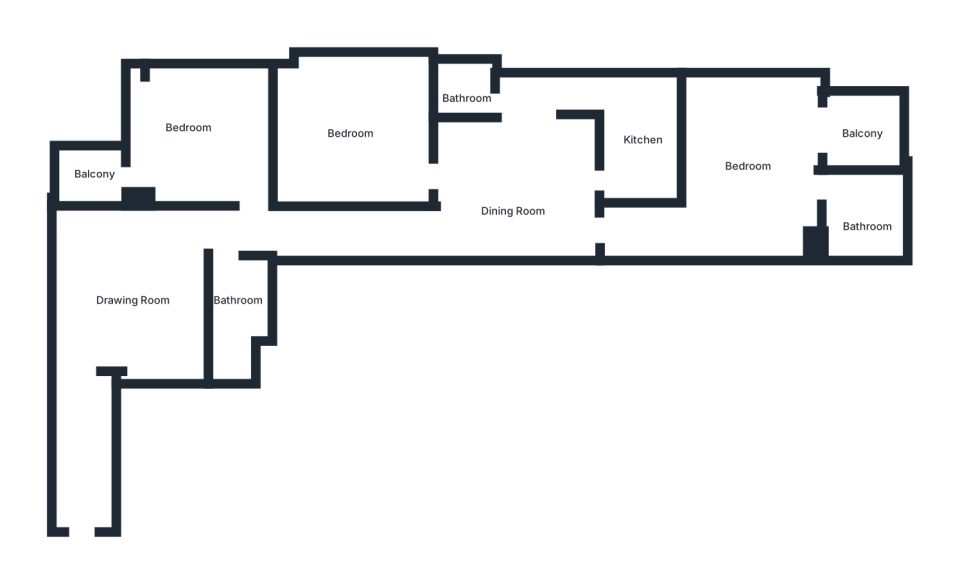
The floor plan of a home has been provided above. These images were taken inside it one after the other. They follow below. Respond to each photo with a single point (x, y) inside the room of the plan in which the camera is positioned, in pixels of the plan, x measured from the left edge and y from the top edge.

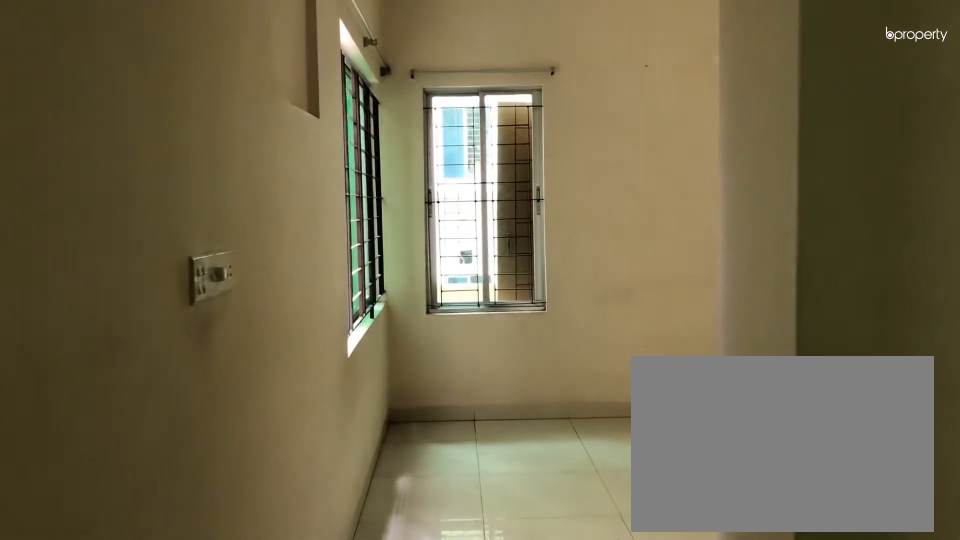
(122, 318)
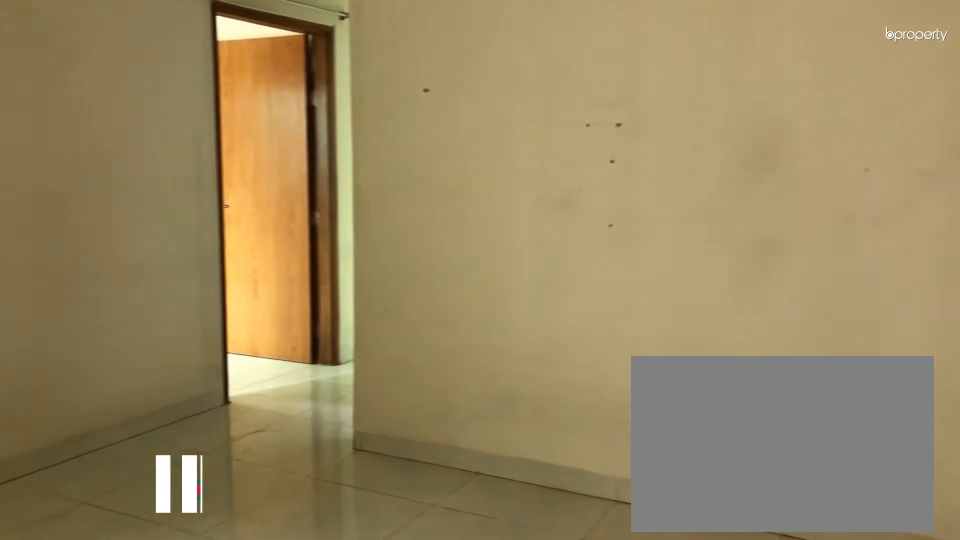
(137, 289)
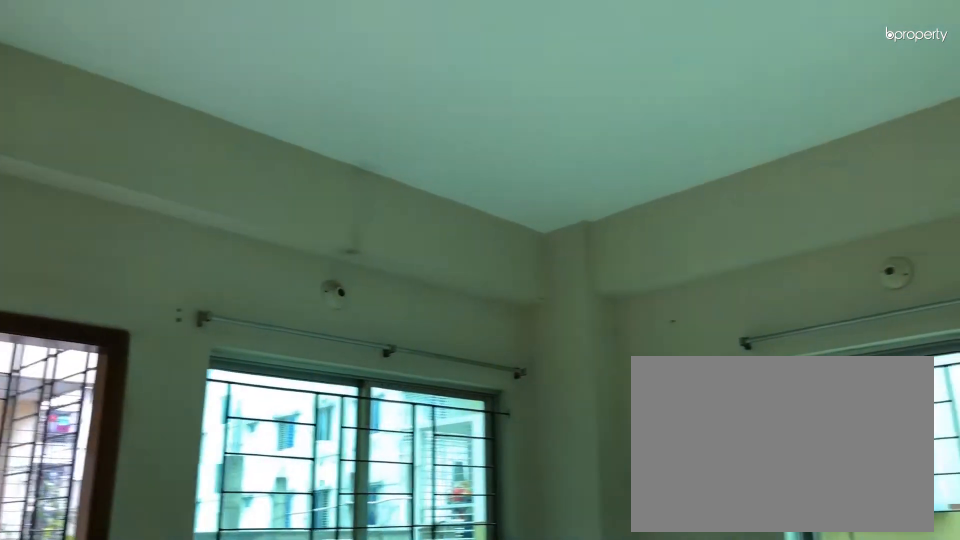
(189, 131)
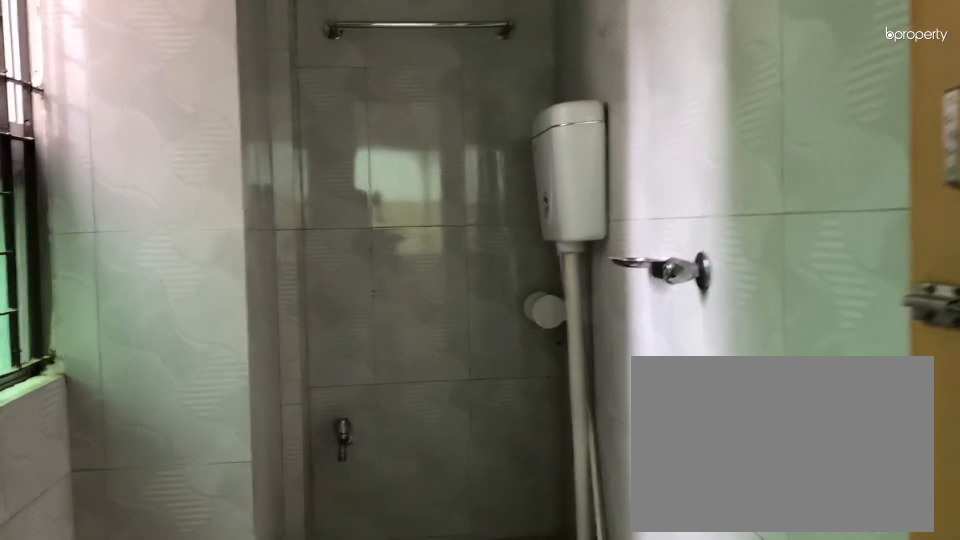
(232, 303)
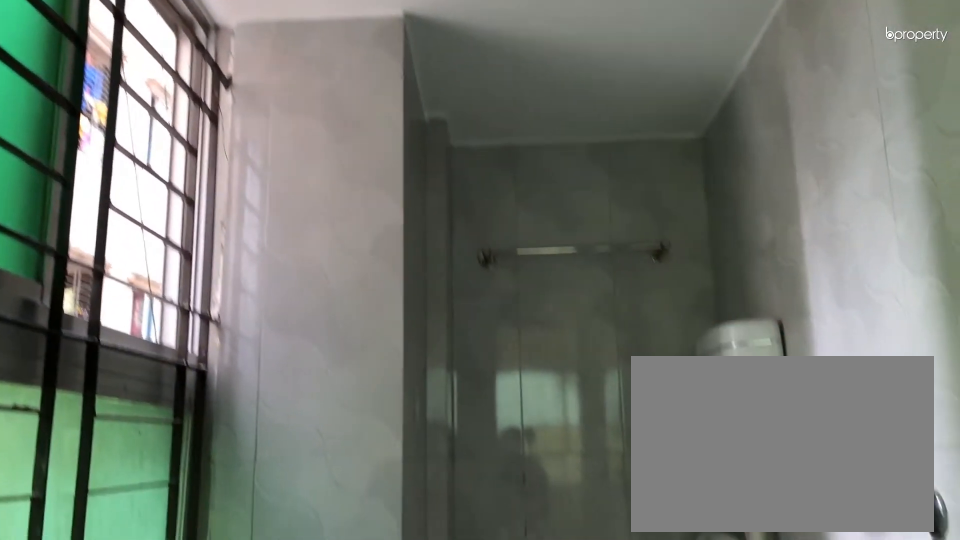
(232, 303)
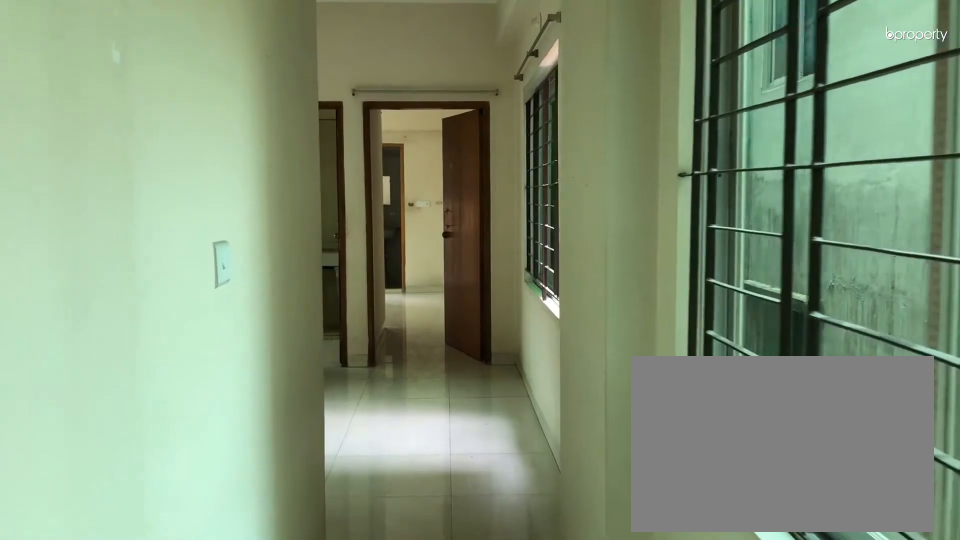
(356, 228)
